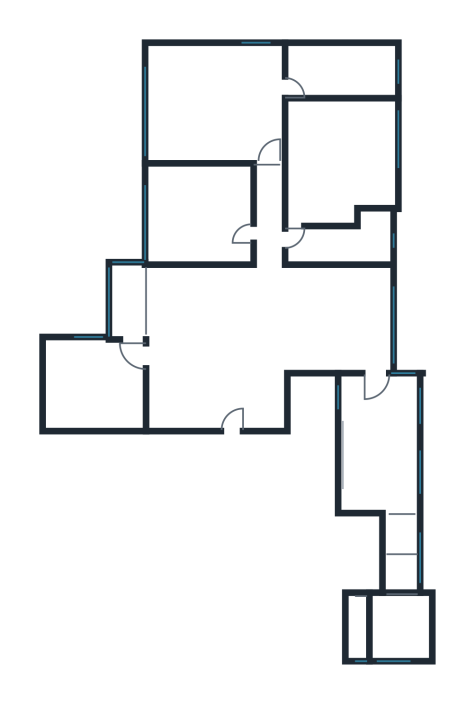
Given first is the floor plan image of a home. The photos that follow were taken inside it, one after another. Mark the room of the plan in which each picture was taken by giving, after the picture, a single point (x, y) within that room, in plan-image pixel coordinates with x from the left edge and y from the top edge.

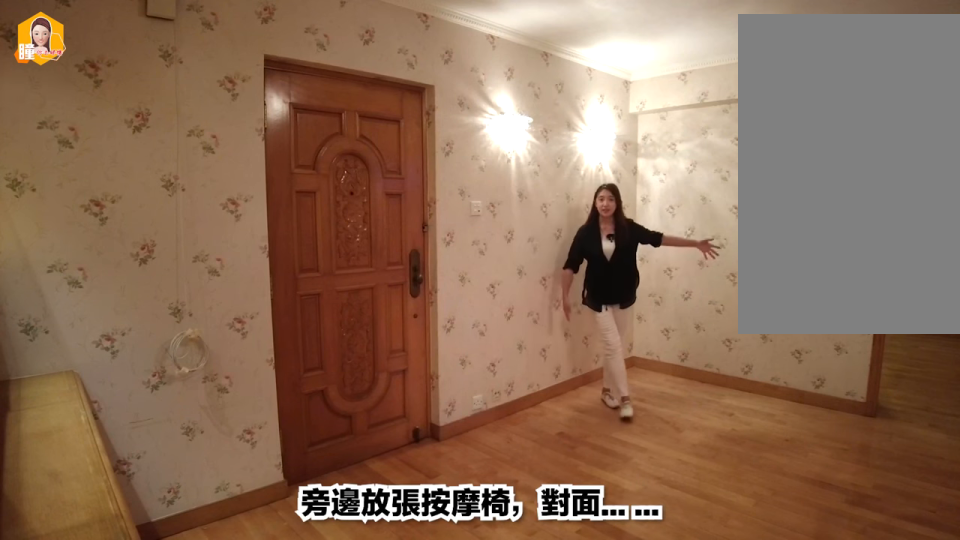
(220, 346)
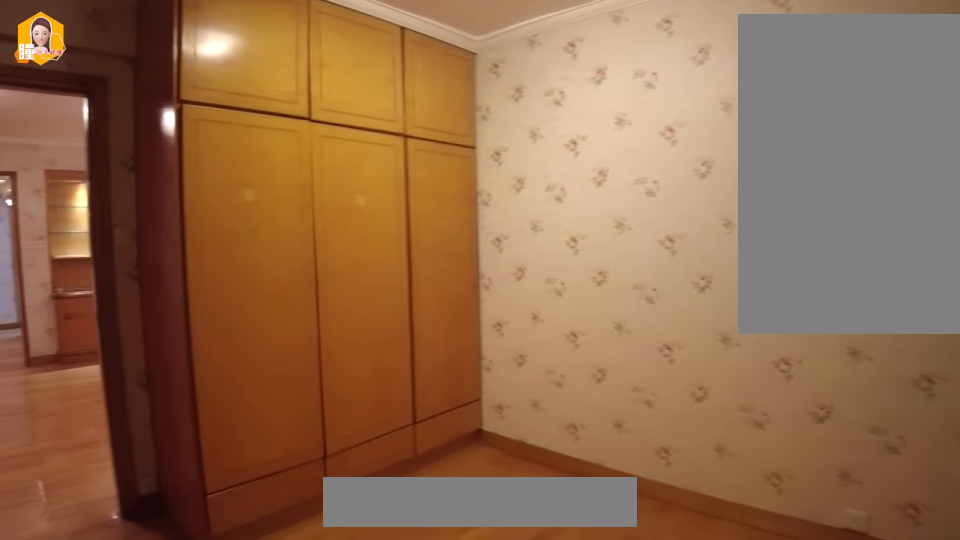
(96, 387)
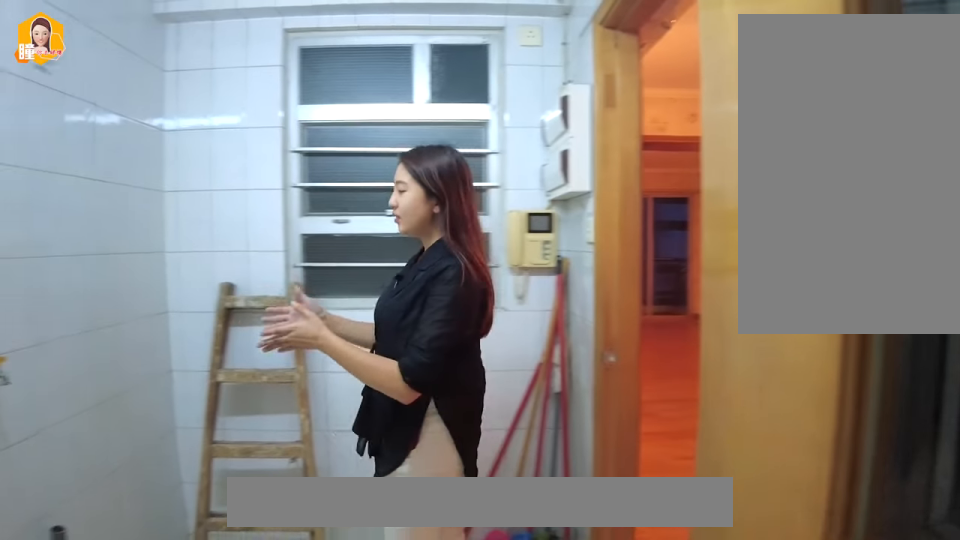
(376, 447)
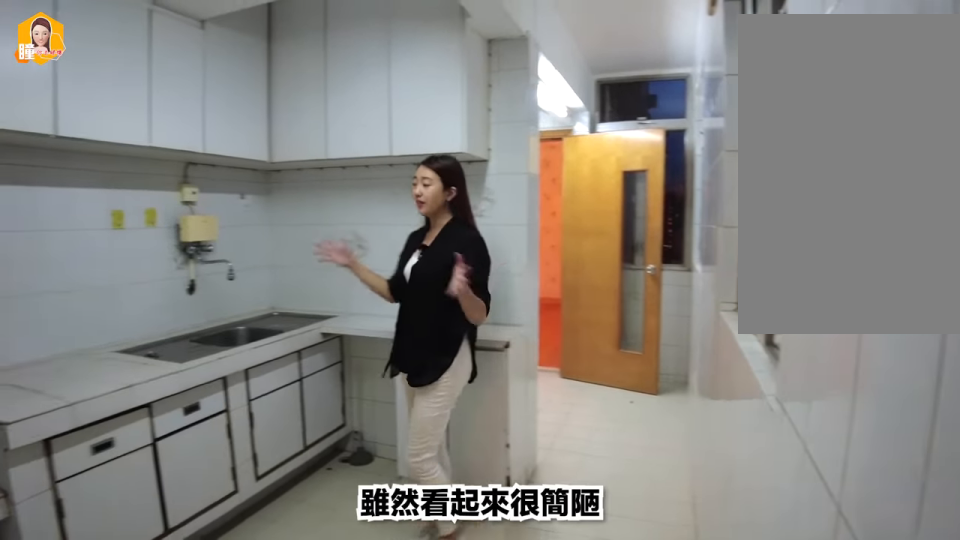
(376, 447)
